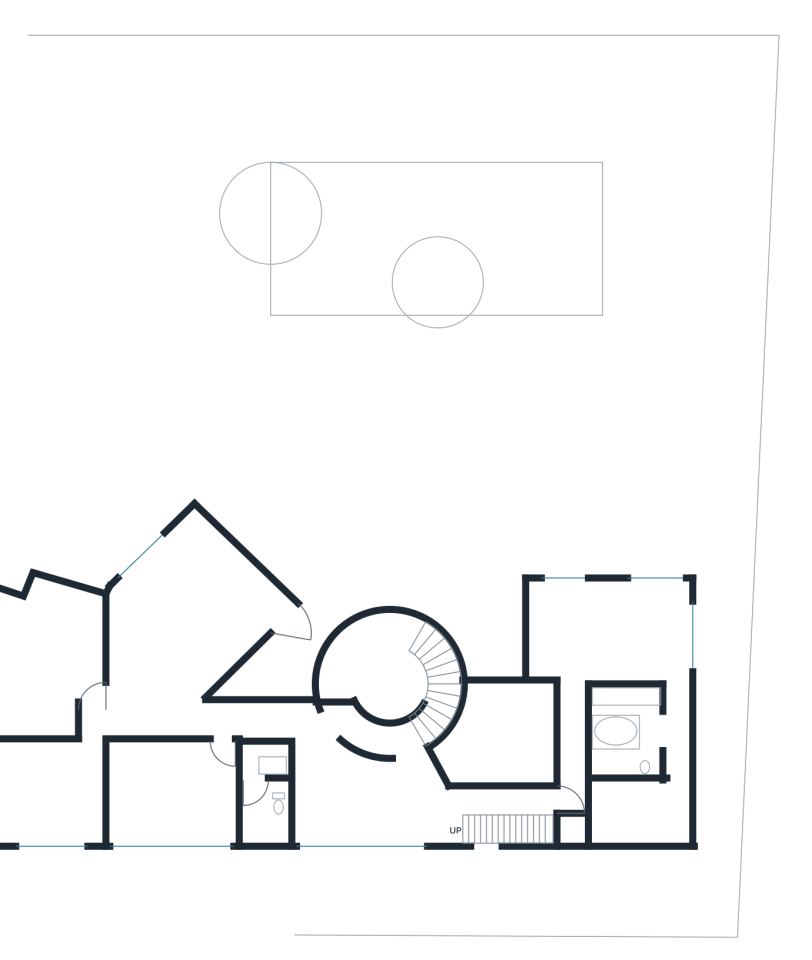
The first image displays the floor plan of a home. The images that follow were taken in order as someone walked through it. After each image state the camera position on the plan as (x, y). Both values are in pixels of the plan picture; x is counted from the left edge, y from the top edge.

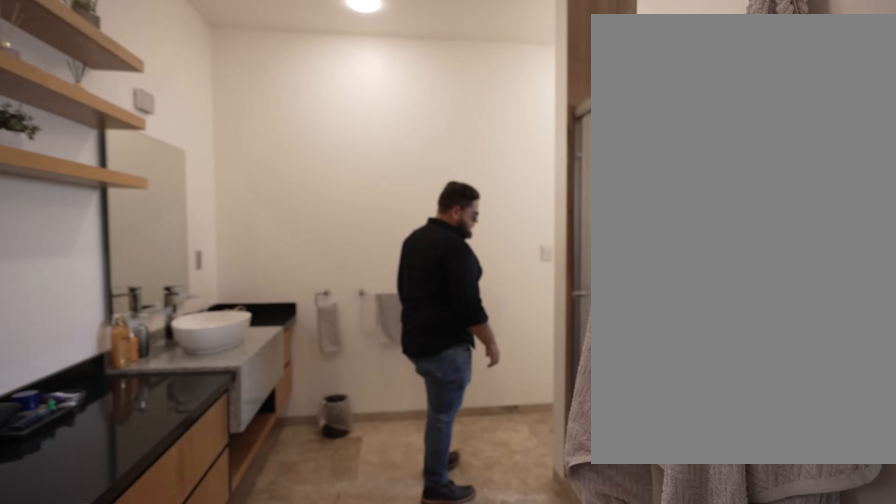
(660, 735)
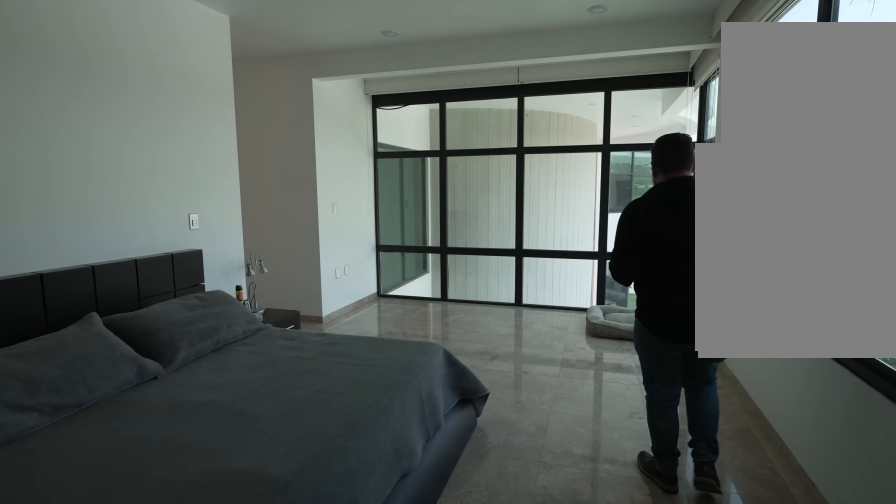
(643, 599)
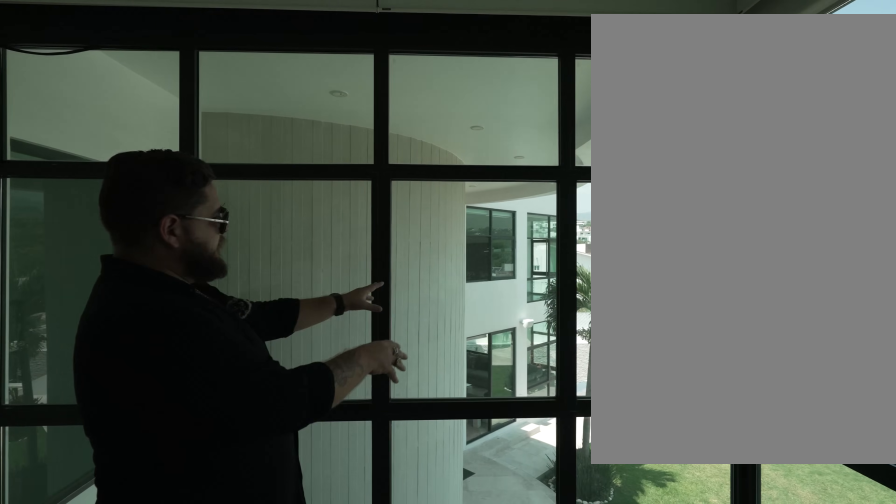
(595, 600)
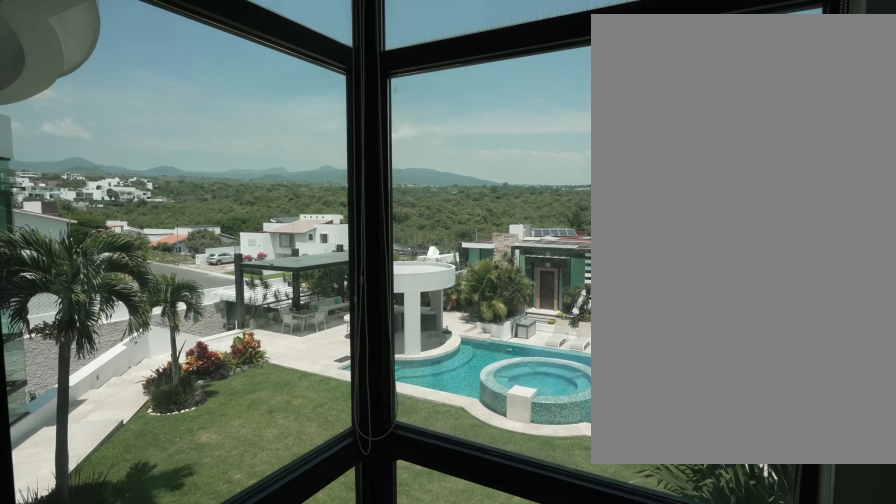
(595, 600)
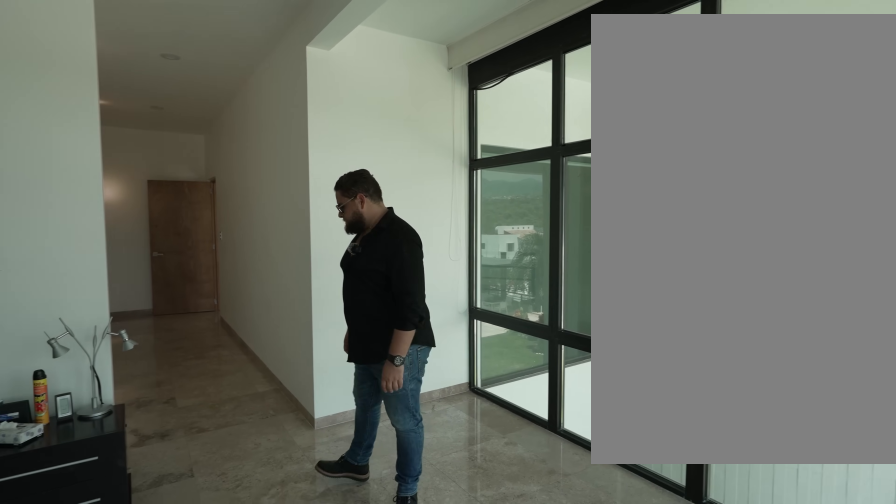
(595, 600)
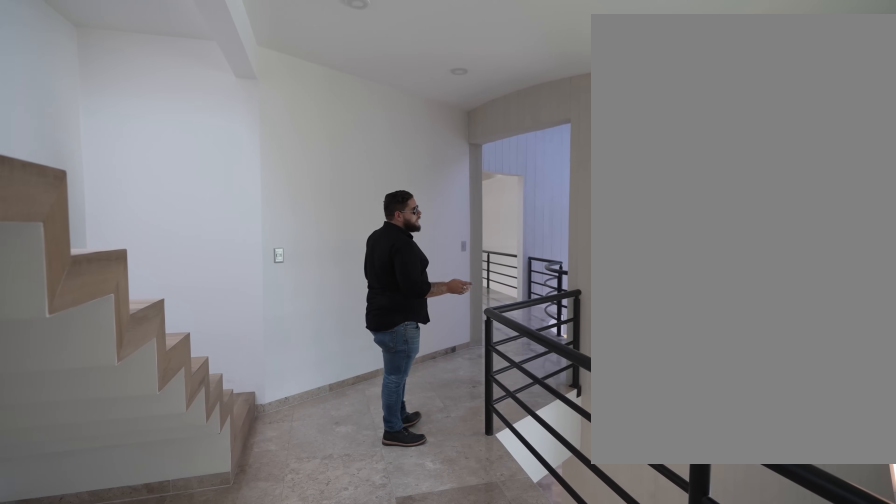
(526, 797)
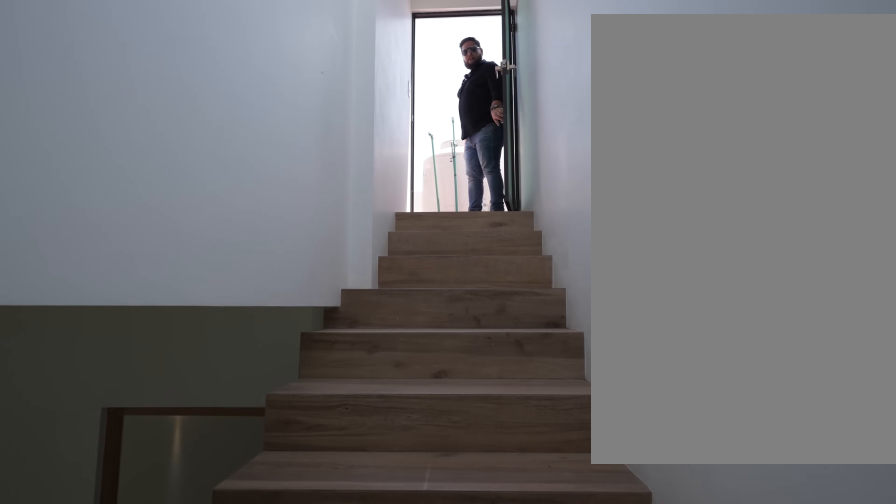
(484, 830)
